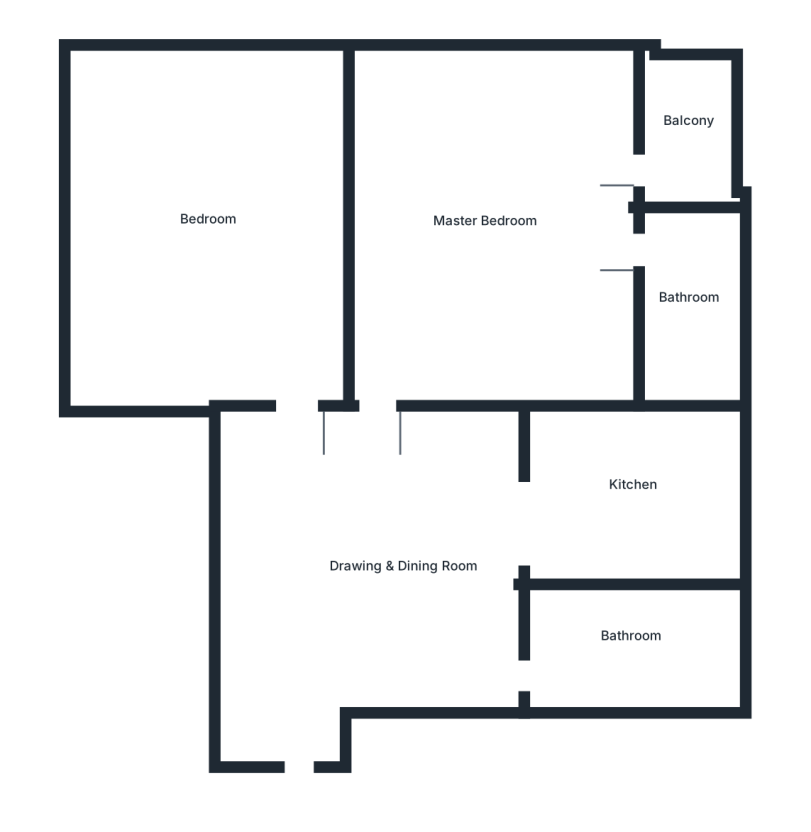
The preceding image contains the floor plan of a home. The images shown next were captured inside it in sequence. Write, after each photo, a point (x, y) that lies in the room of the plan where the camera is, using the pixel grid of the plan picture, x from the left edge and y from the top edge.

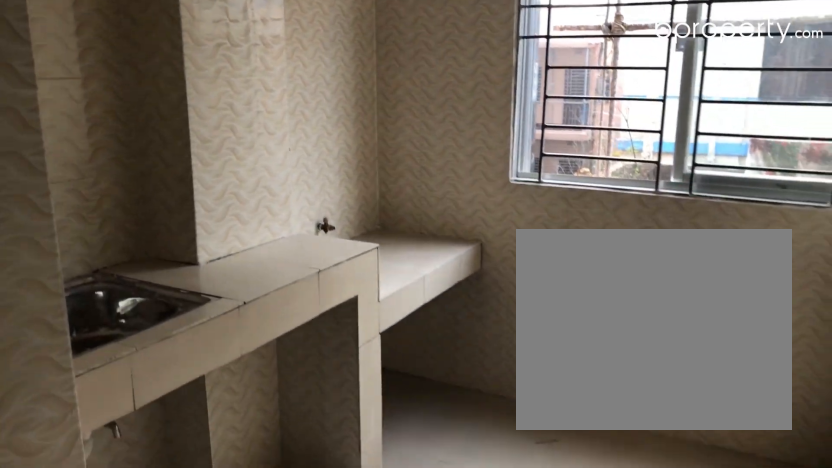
(639, 486)
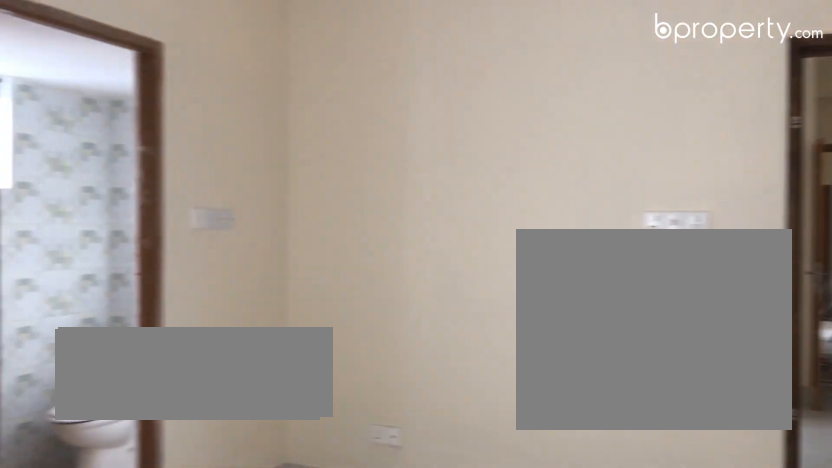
(472, 222)
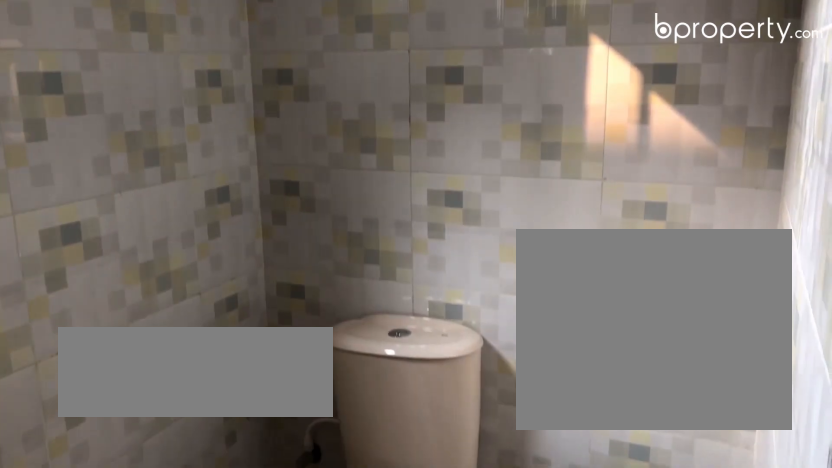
(688, 283)
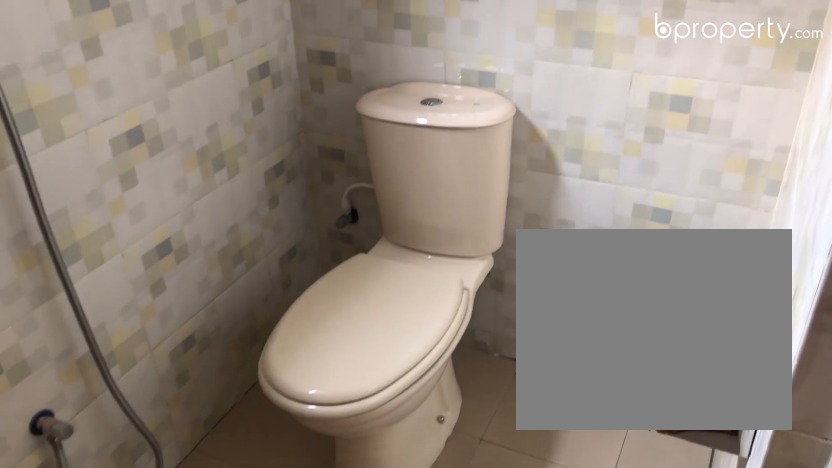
(688, 283)
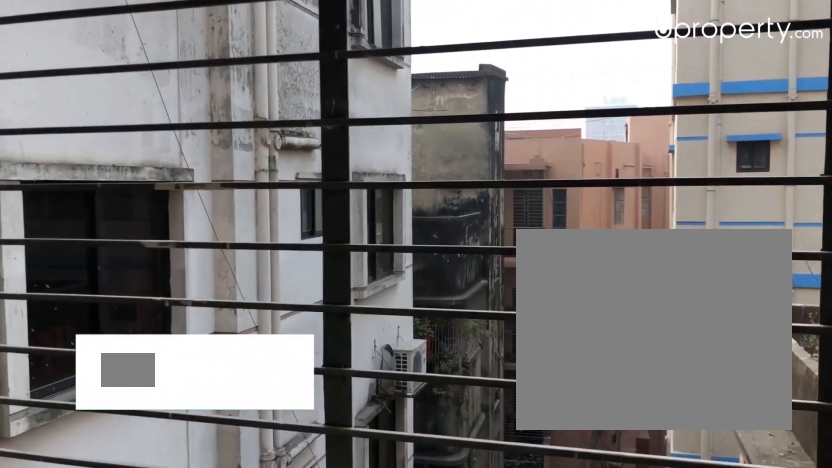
(694, 133)
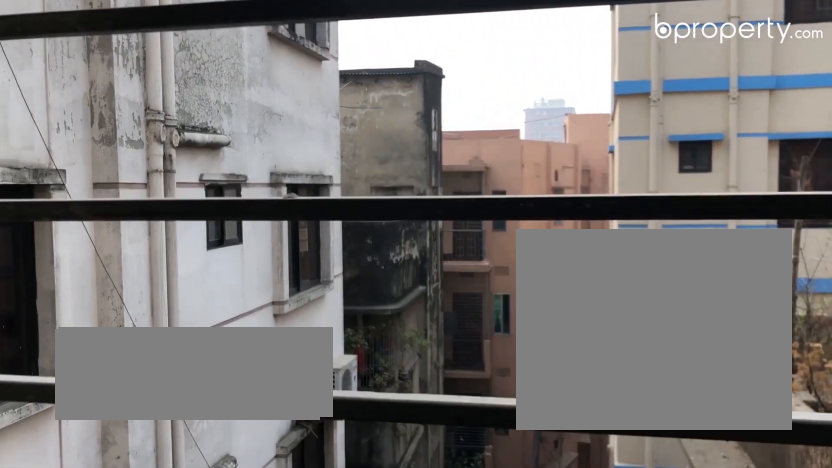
(694, 133)
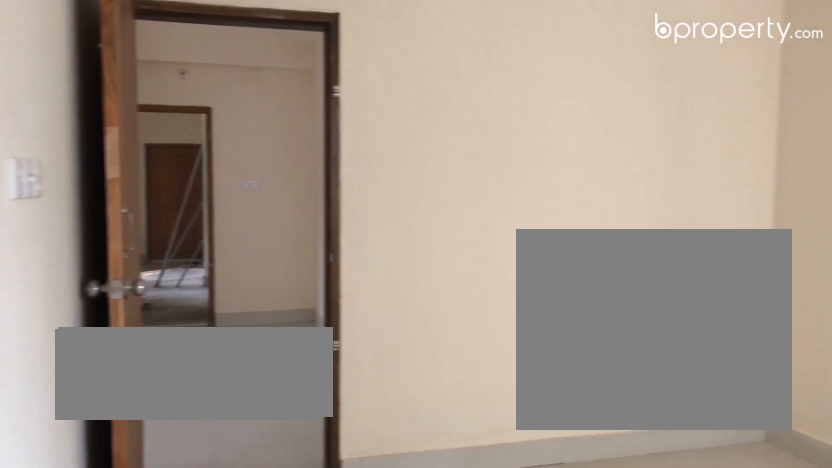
(204, 270)
